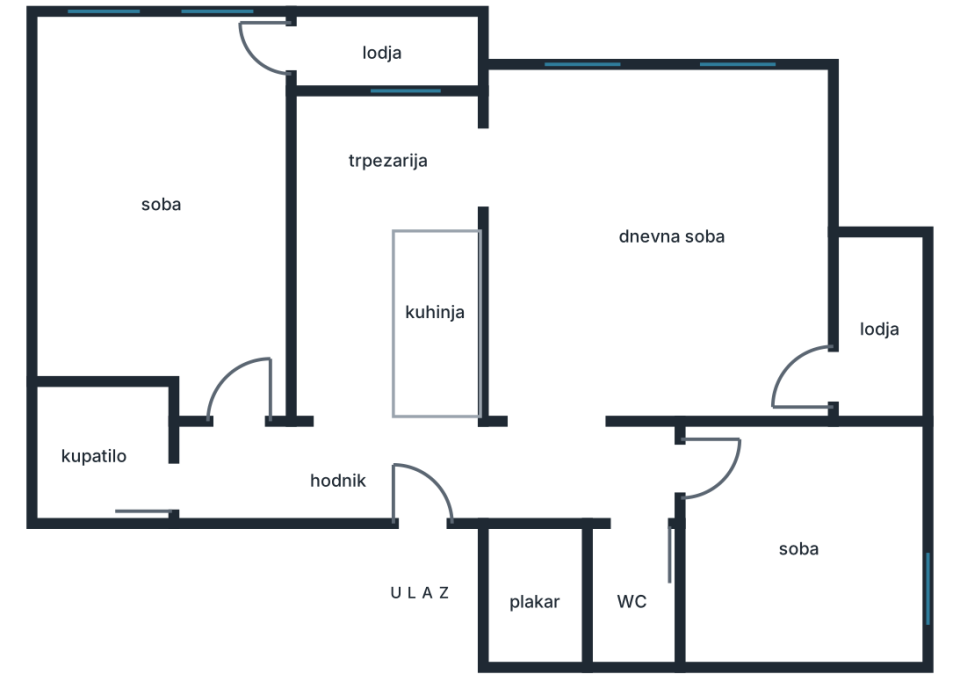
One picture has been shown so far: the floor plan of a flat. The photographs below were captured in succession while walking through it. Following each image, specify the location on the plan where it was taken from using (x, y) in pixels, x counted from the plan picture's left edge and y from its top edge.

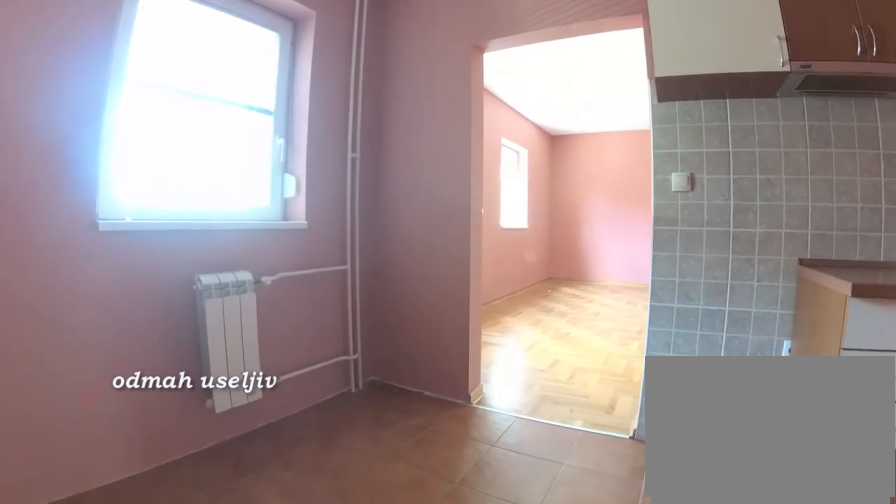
(320, 250)
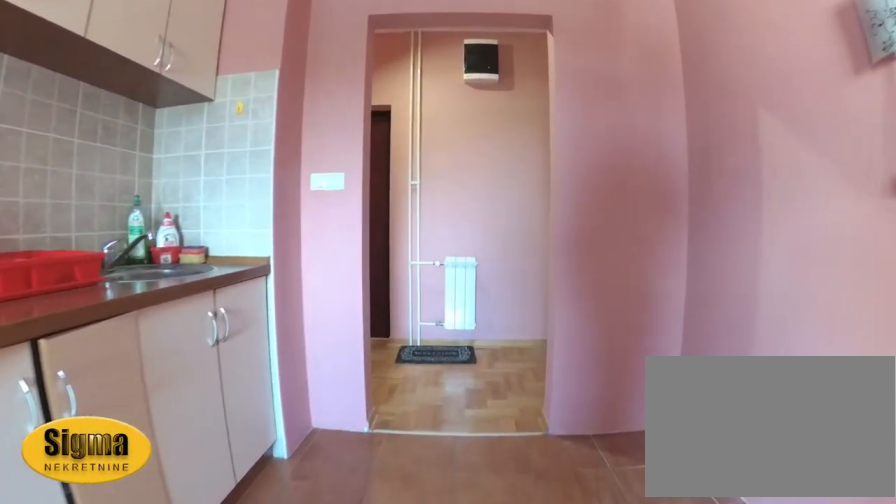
(342, 280)
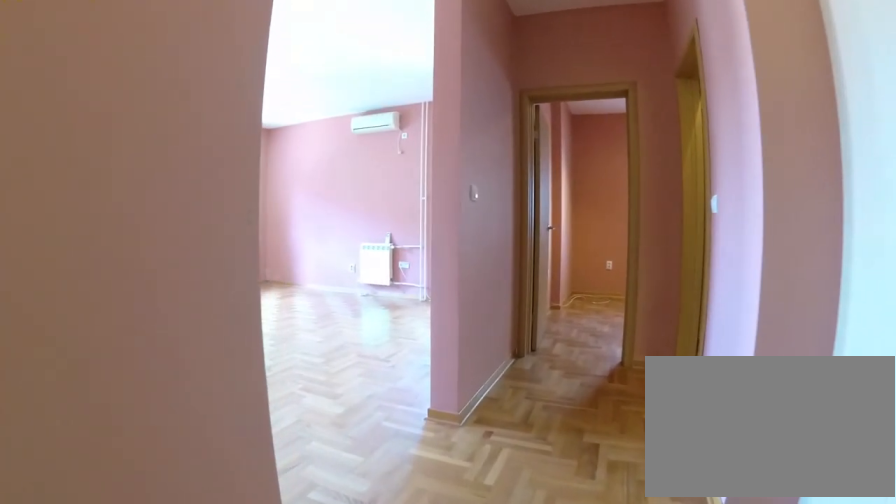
(415, 474)
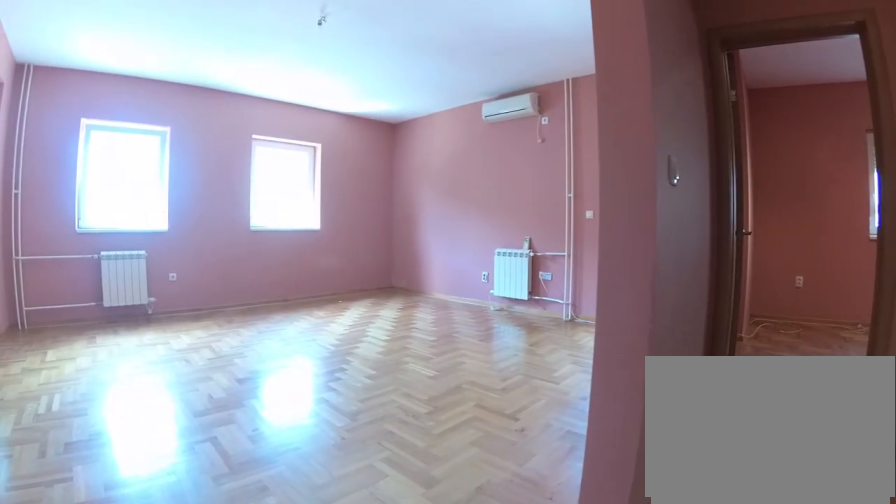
(518, 470)
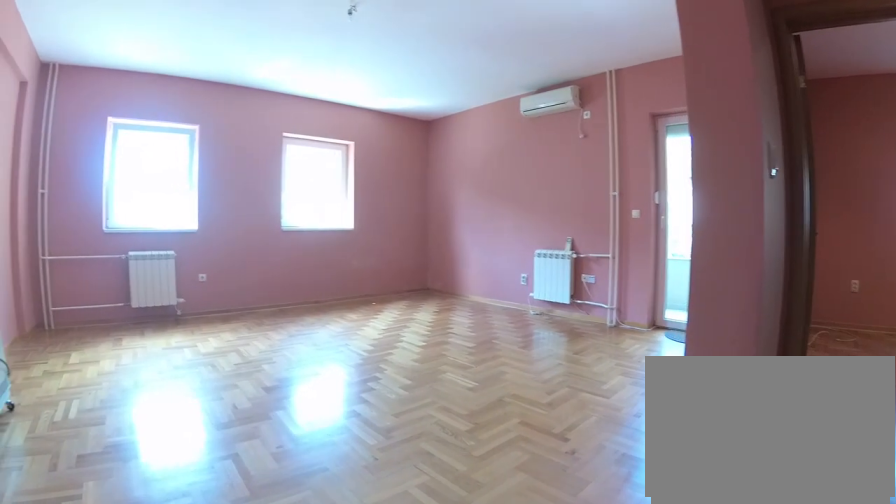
(533, 464)
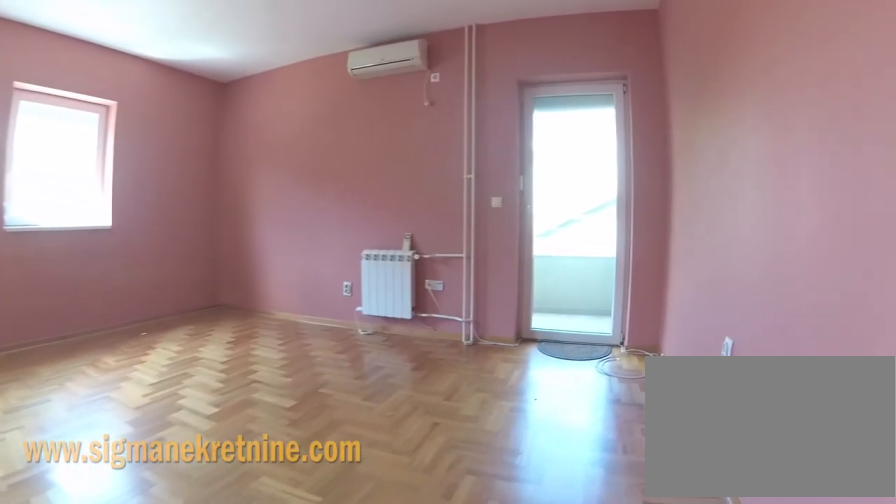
(591, 379)
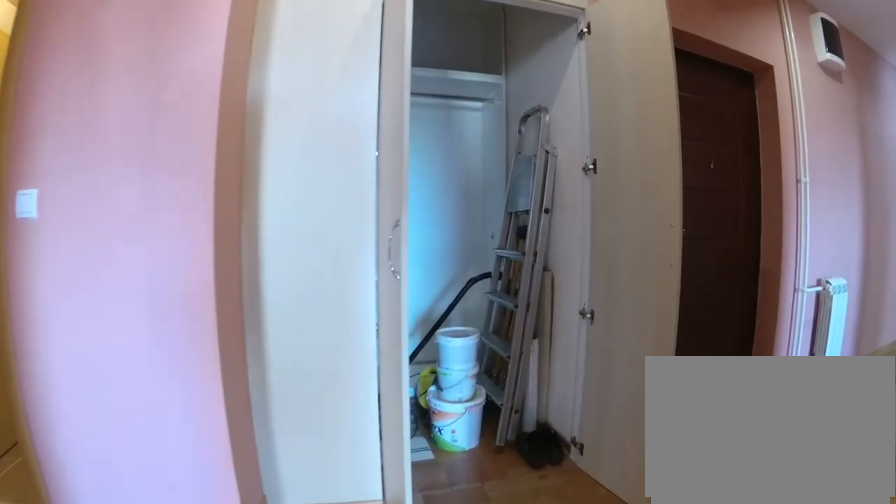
(565, 402)
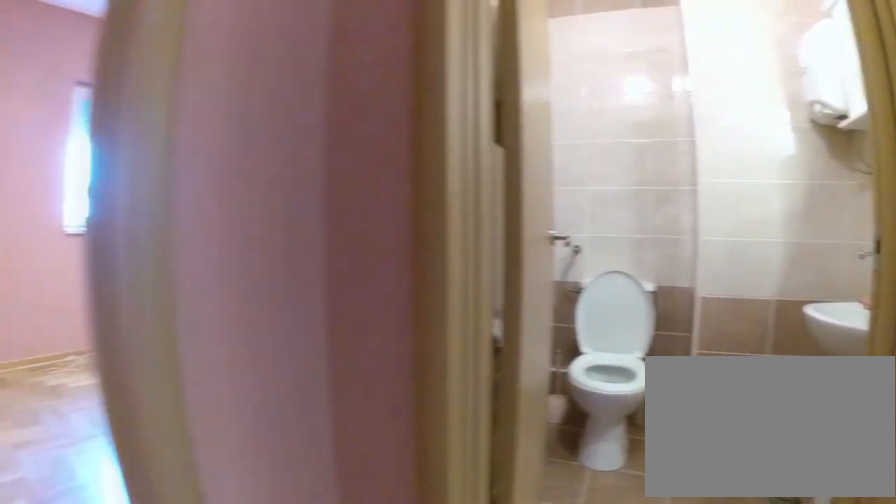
(580, 492)
